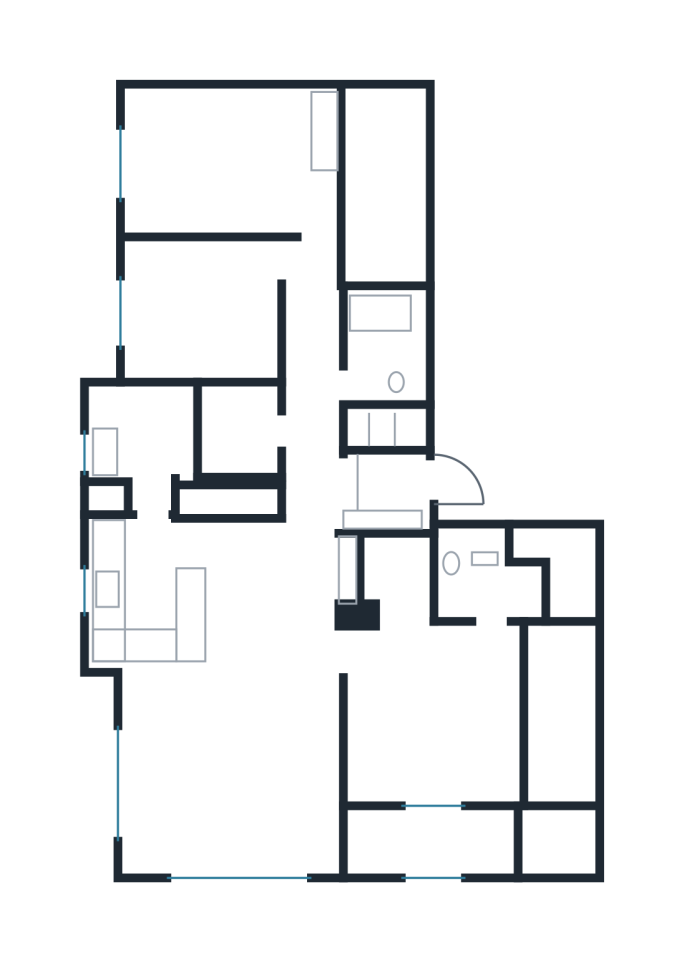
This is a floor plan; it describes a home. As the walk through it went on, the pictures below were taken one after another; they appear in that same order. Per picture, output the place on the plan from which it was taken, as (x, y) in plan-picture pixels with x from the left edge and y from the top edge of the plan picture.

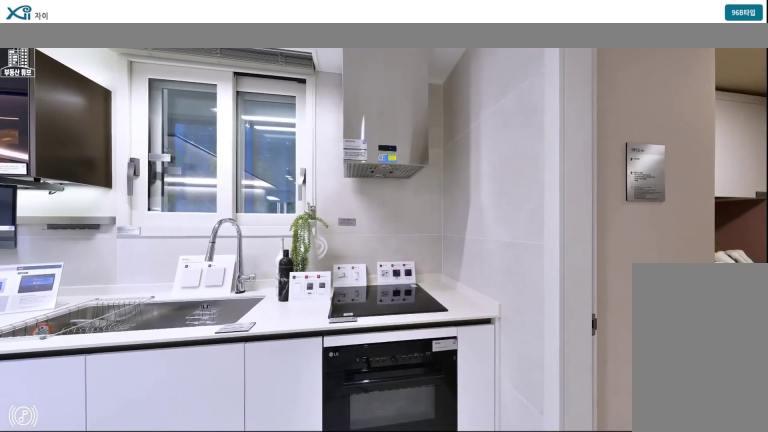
(155, 546)
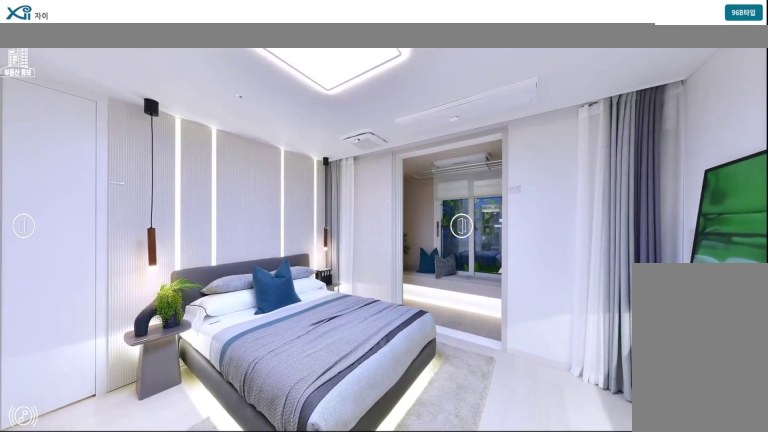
(394, 681)
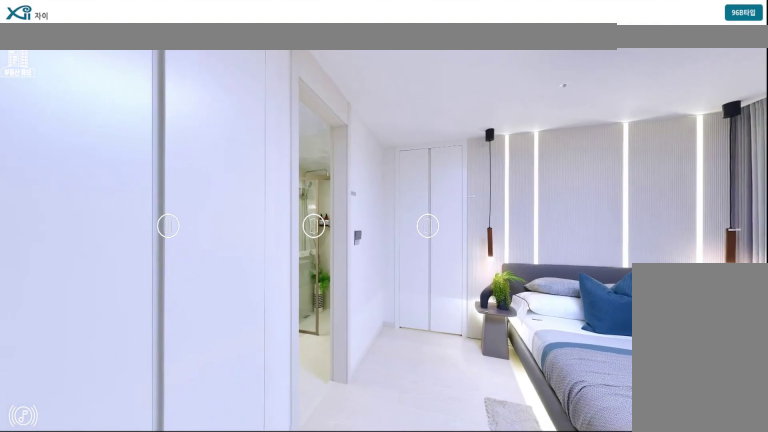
(394, 681)
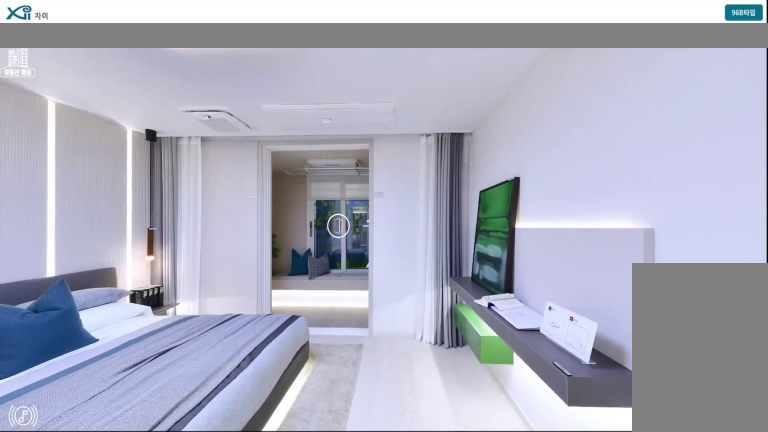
(394, 681)
